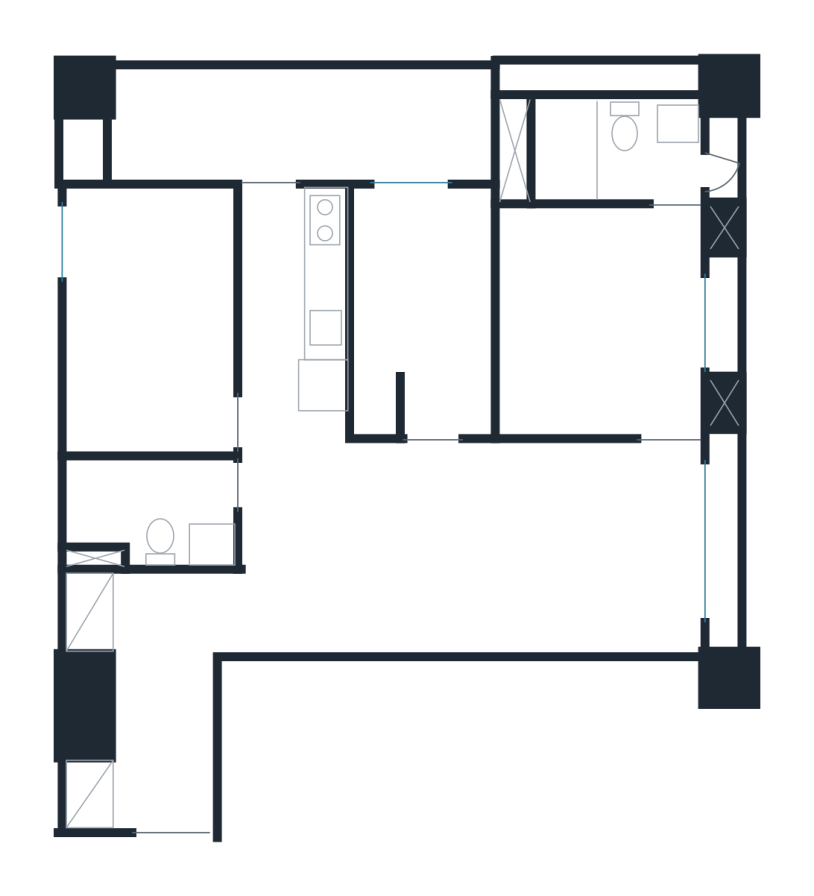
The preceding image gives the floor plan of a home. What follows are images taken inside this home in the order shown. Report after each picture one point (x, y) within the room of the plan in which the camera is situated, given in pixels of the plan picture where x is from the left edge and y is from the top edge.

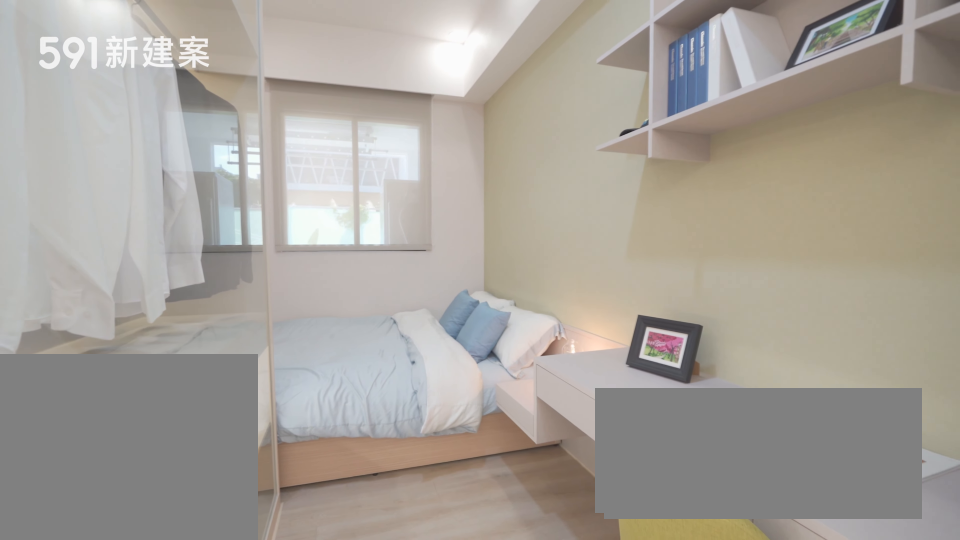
(422, 306)
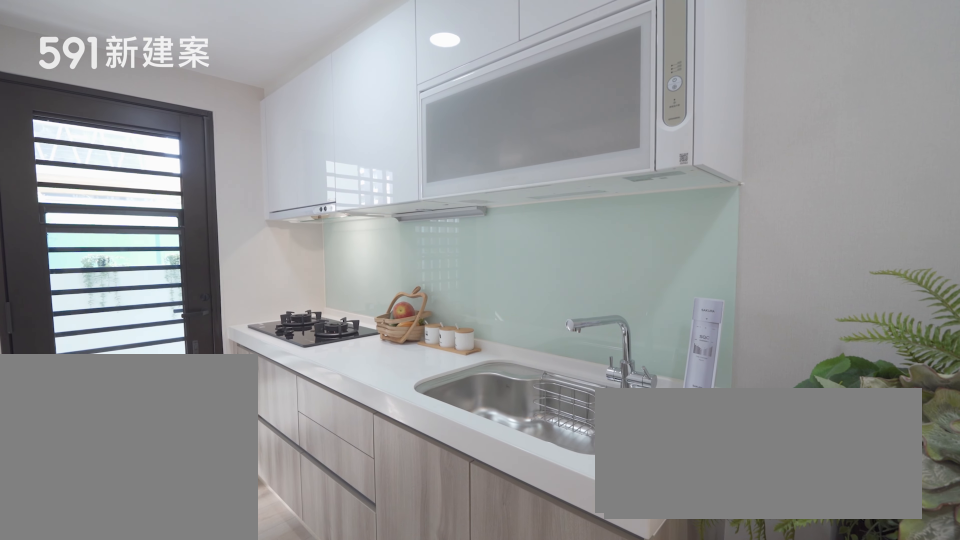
(296, 312)
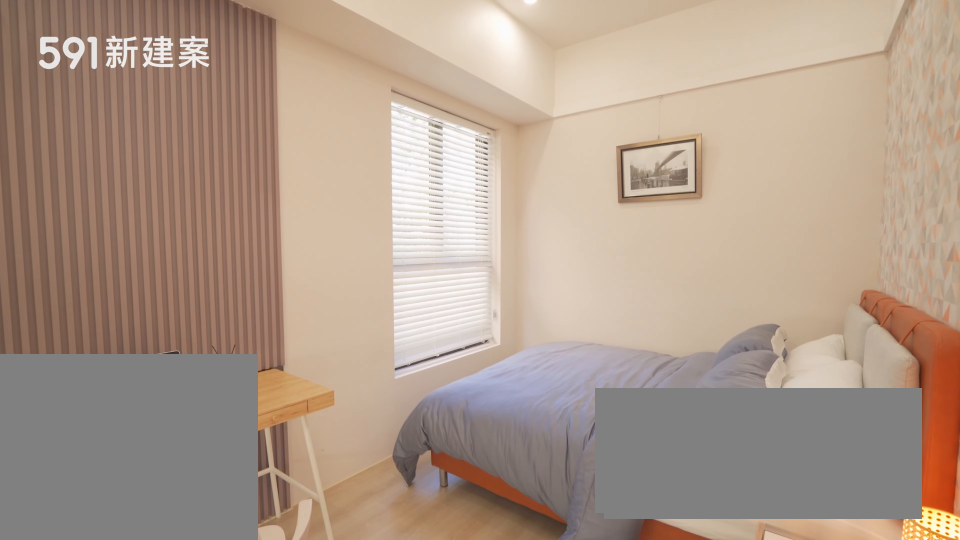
(145, 311)
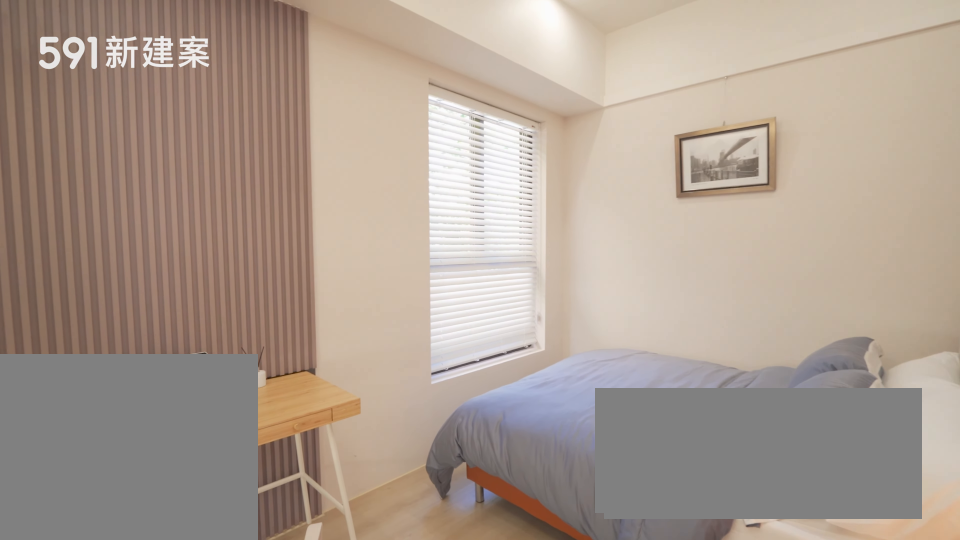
(145, 311)
